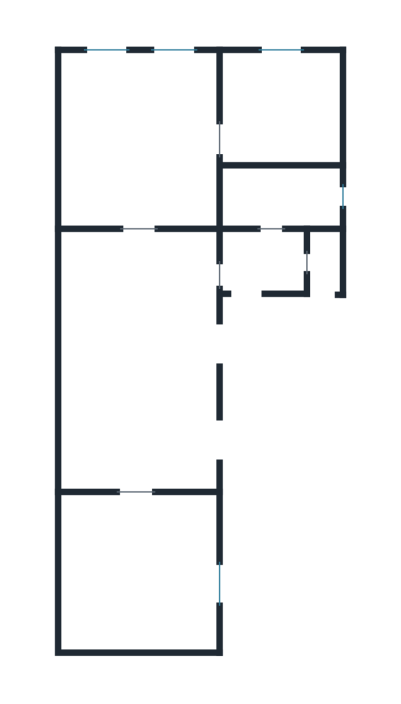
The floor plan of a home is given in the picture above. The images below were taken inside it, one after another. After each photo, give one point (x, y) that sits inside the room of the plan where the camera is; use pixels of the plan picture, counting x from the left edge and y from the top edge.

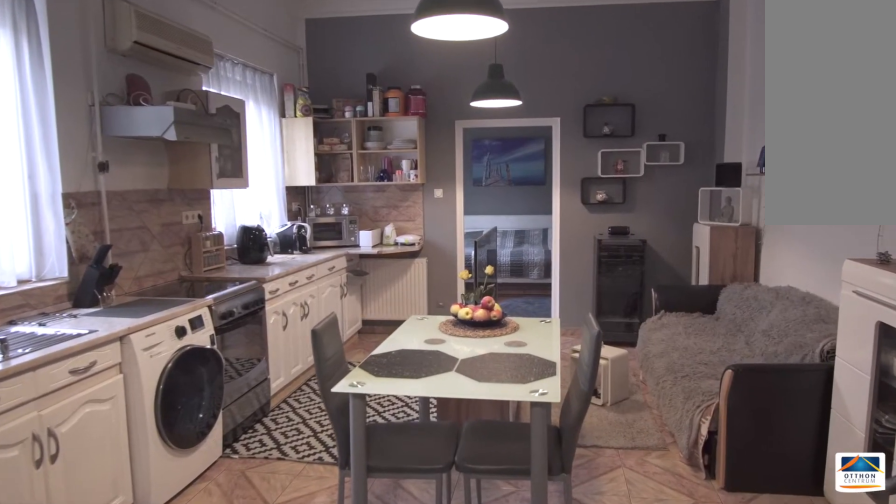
(130, 360)
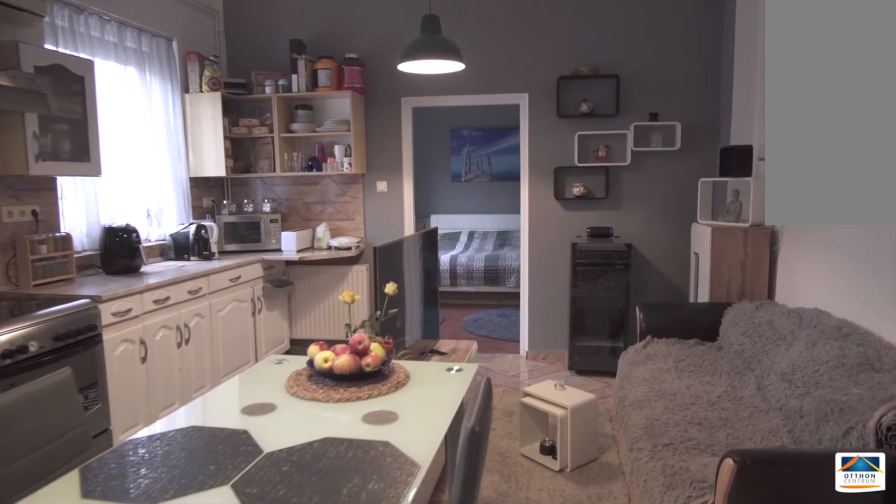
(131, 360)
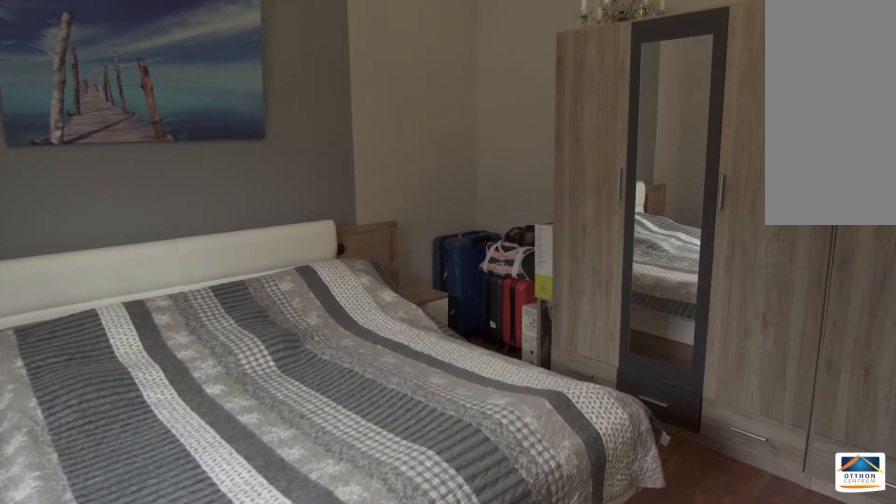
(130, 576)
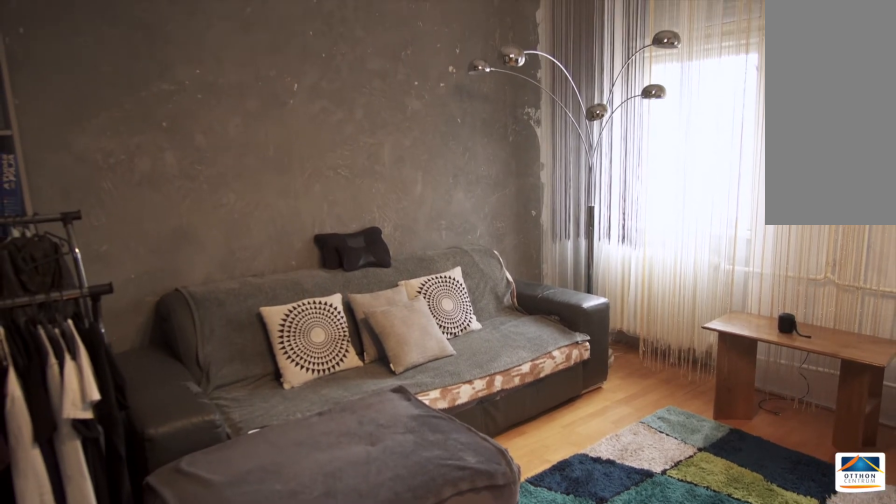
(130, 129)
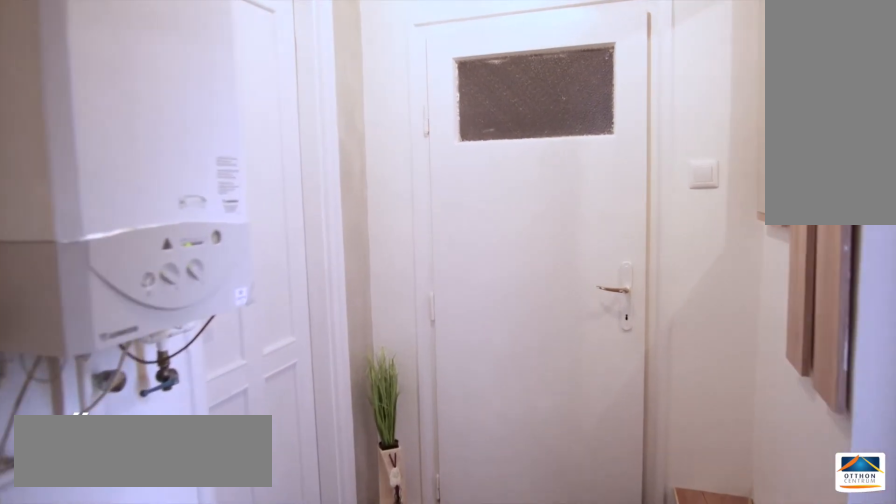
(257, 261)
